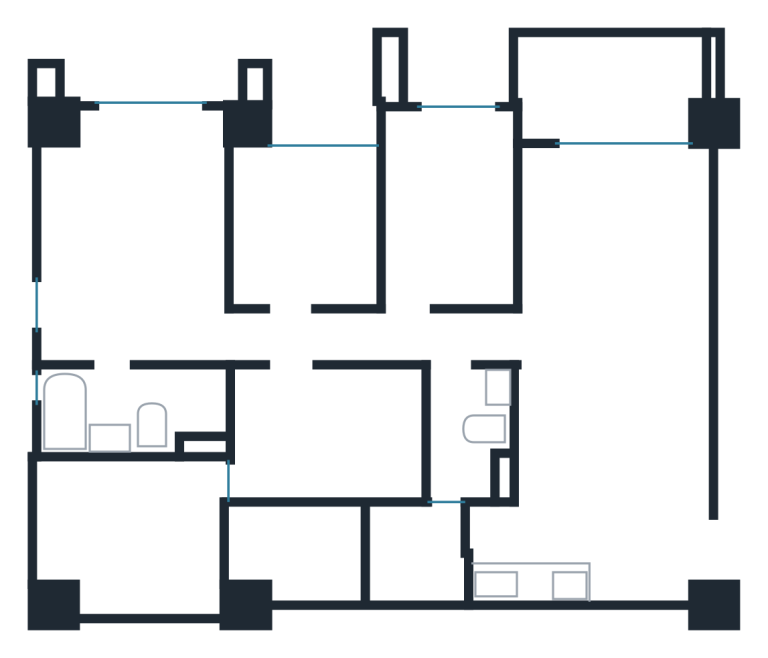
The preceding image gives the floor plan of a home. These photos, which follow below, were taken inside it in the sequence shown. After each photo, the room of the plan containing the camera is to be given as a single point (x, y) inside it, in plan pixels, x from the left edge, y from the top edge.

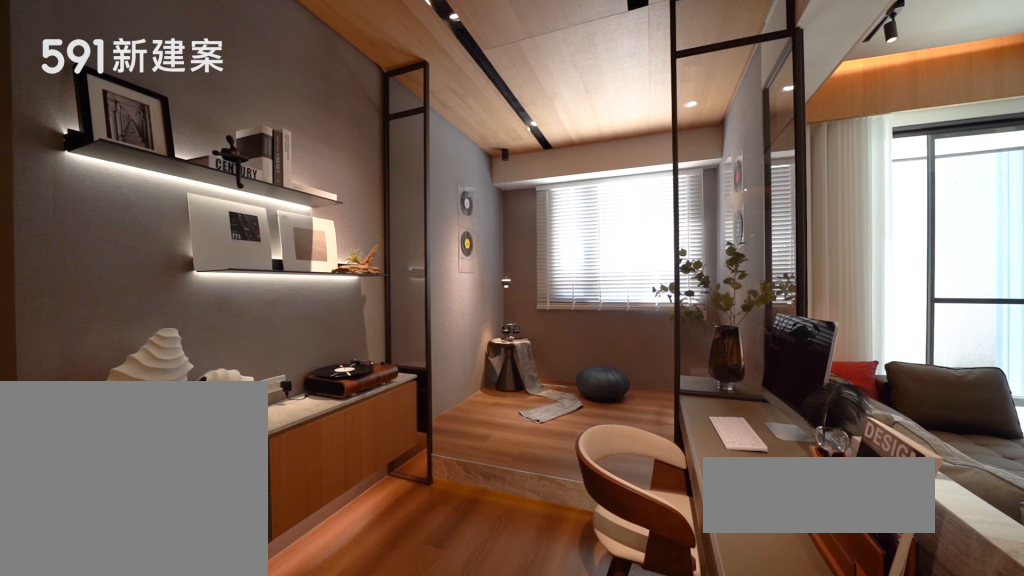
(448, 203)
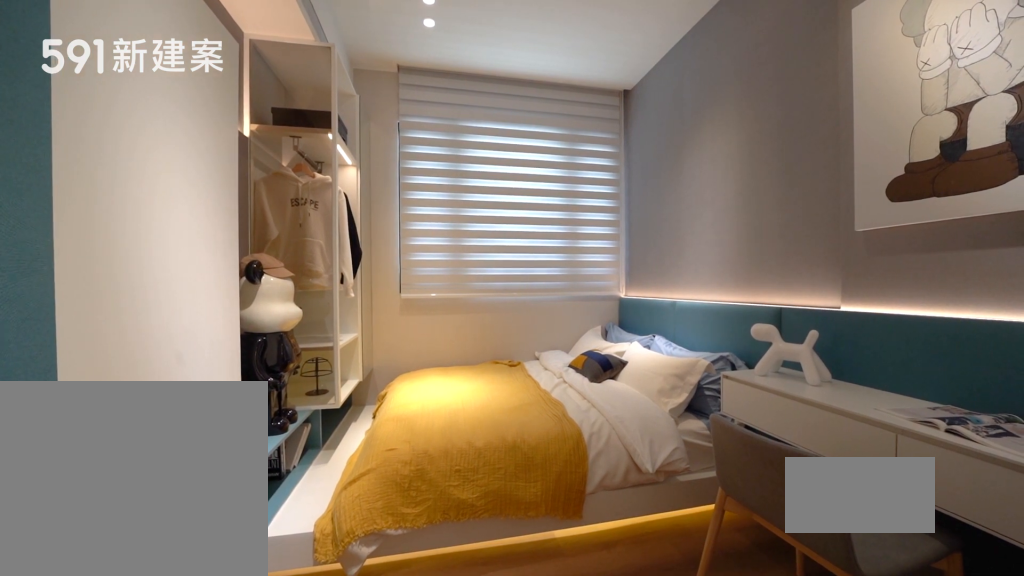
(305, 222)
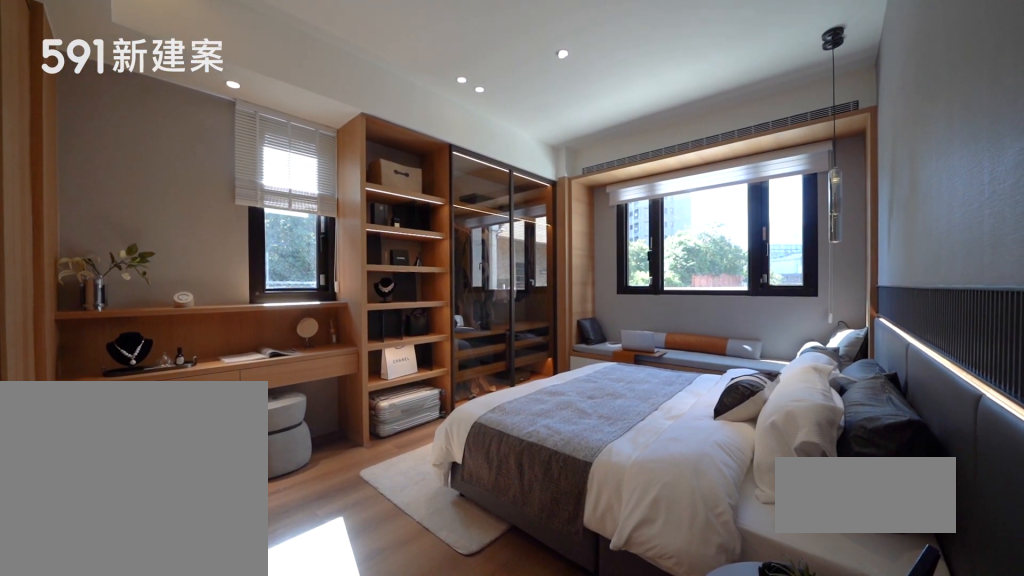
(137, 239)
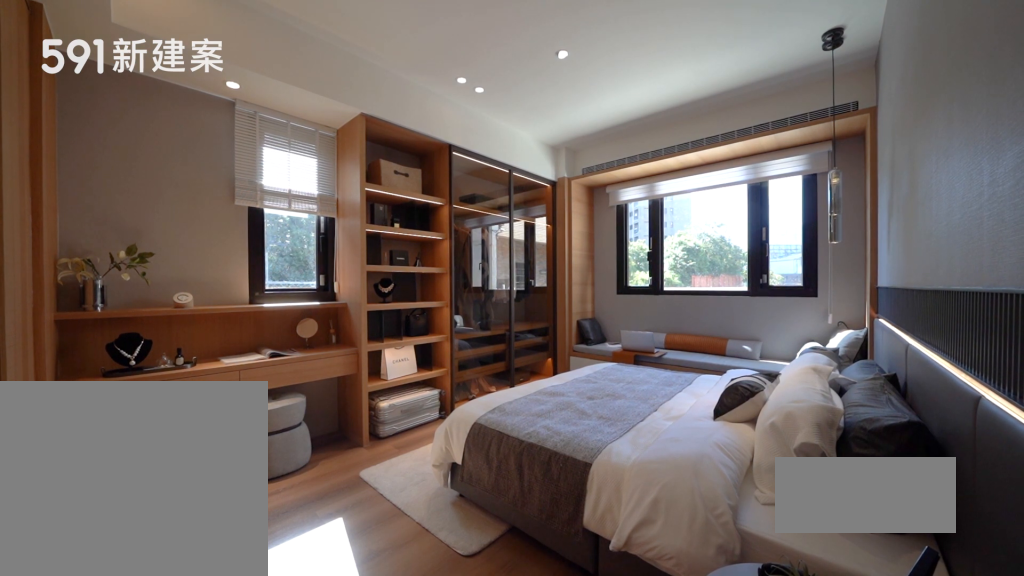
(137, 239)
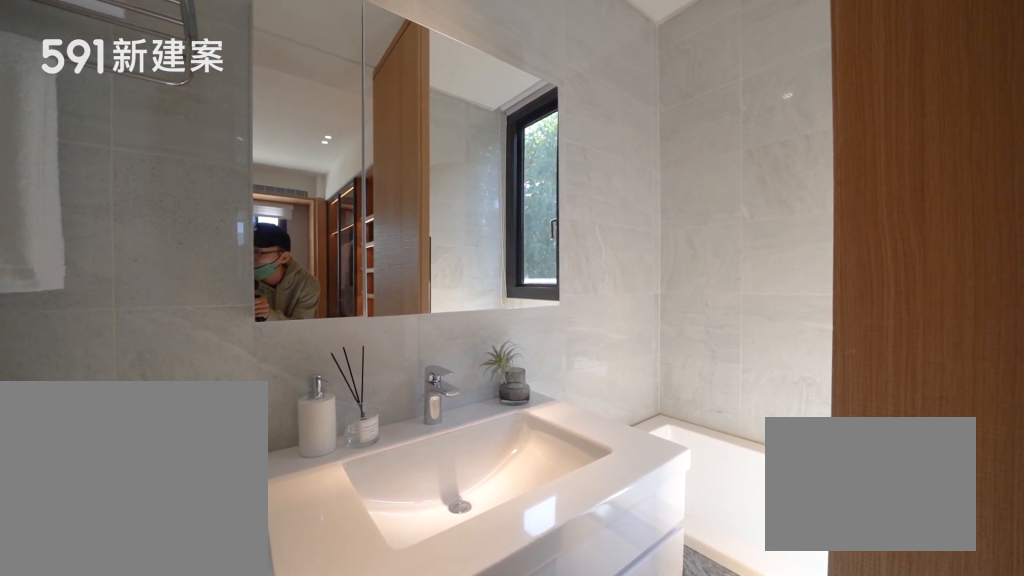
(130, 410)
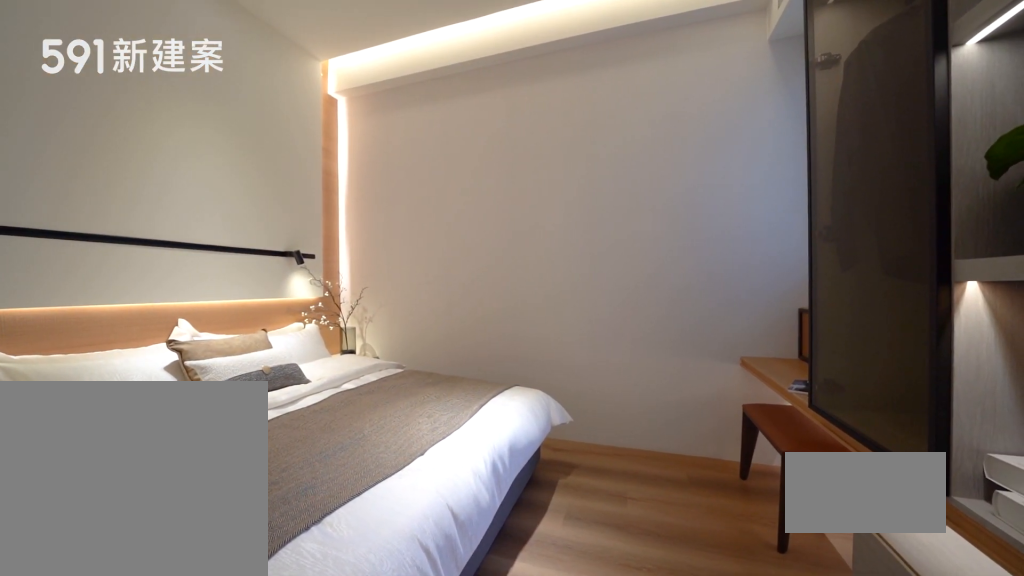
(334, 436)
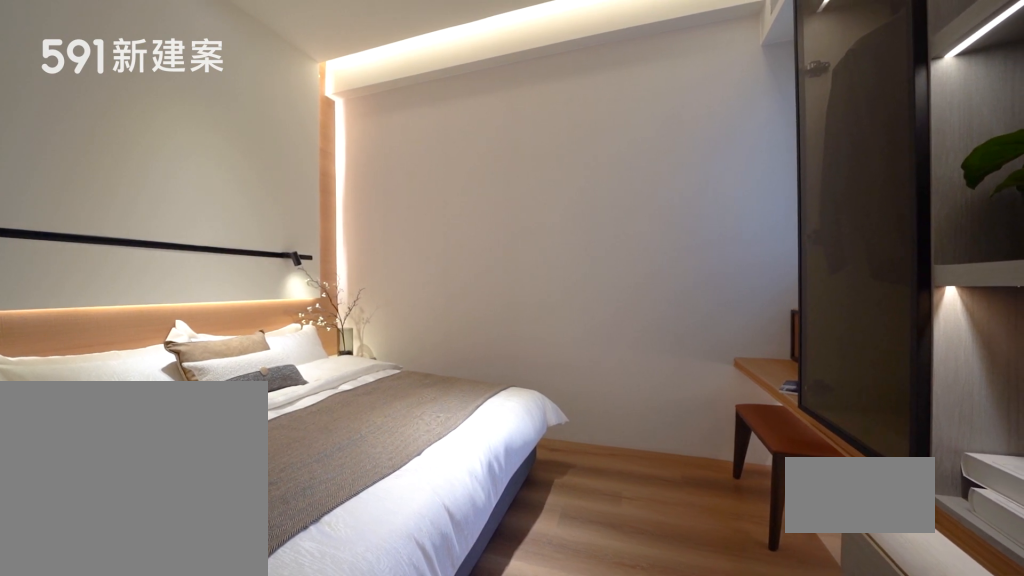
(334, 436)
